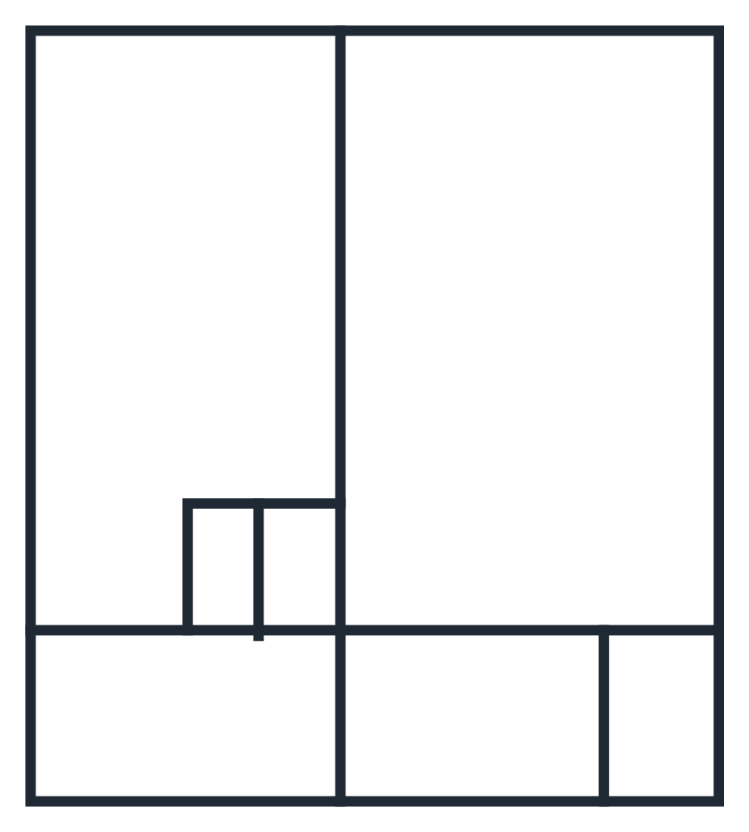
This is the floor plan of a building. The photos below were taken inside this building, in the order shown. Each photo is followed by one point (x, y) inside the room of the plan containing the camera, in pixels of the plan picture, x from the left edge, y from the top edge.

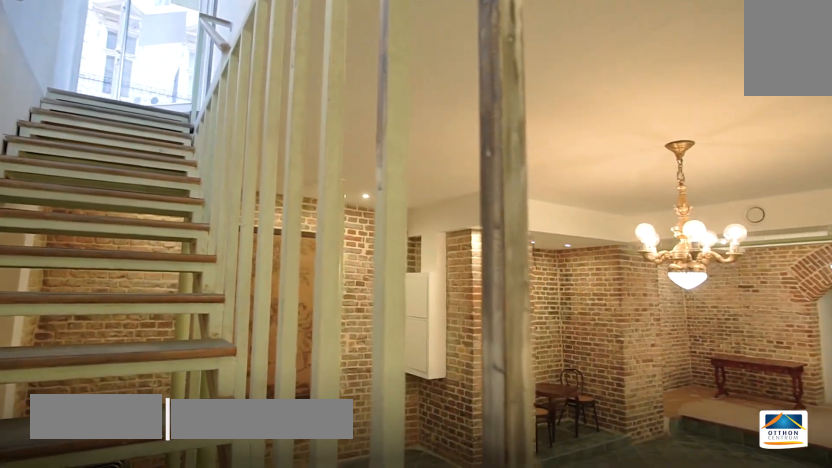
(544, 345)
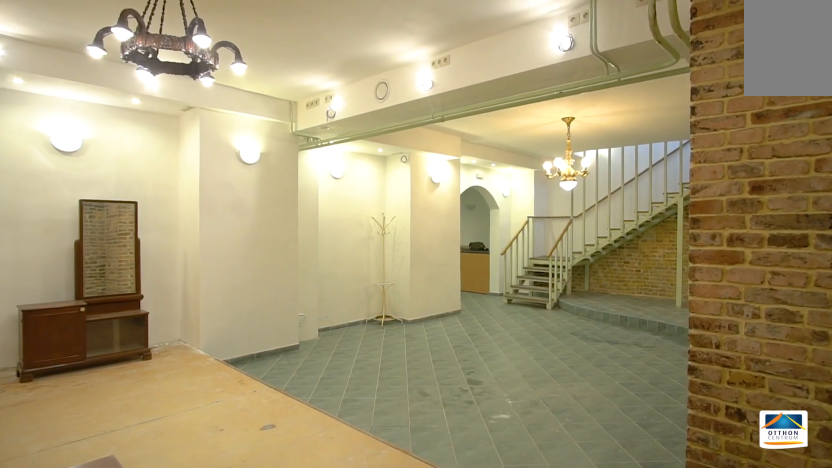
(544, 344)
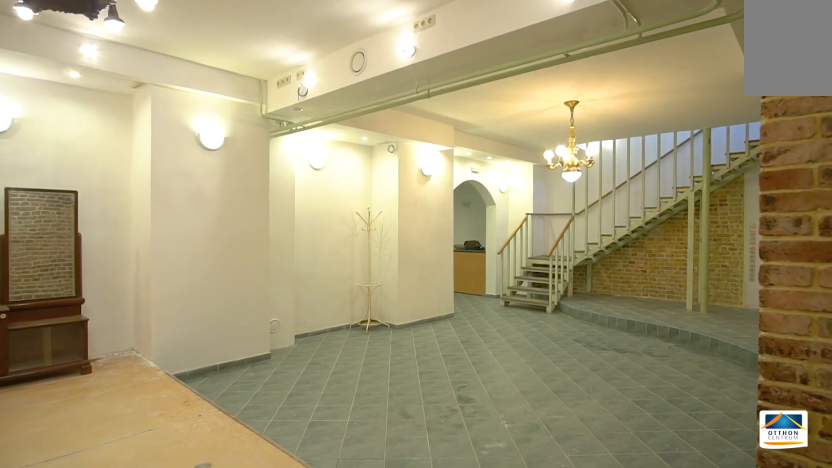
(545, 342)
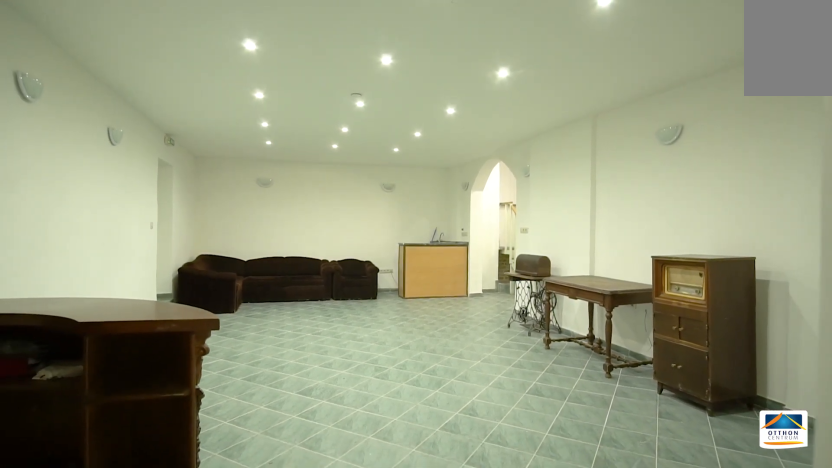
(185, 316)
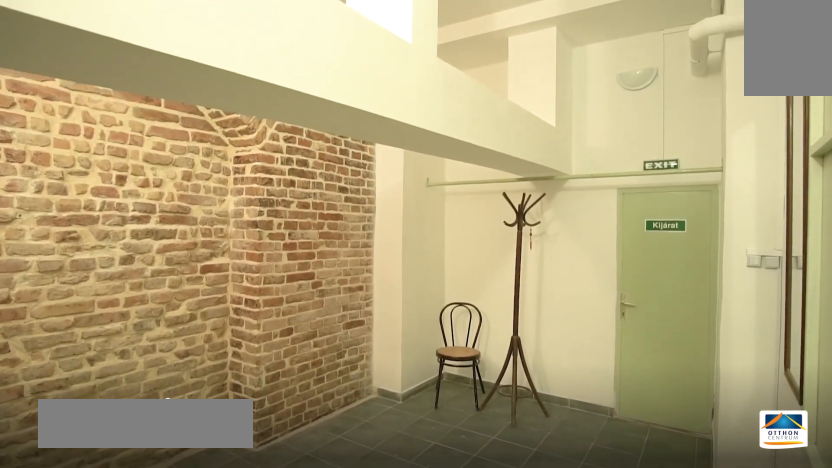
(464, 716)
